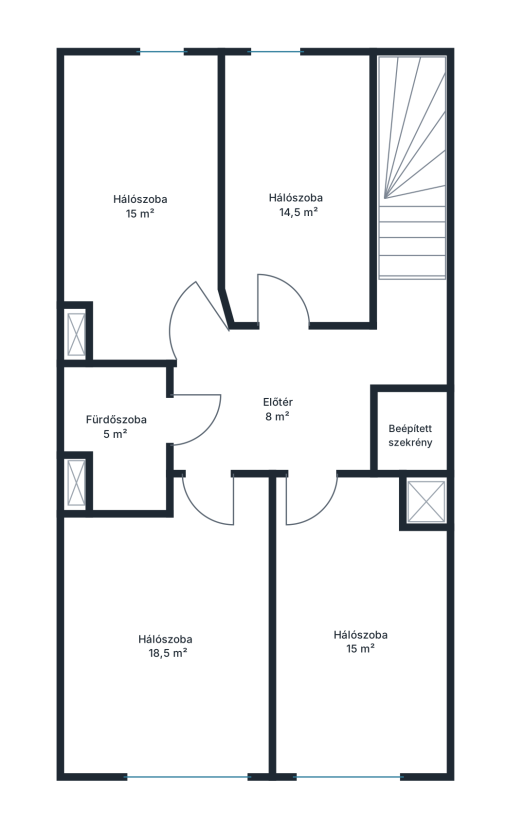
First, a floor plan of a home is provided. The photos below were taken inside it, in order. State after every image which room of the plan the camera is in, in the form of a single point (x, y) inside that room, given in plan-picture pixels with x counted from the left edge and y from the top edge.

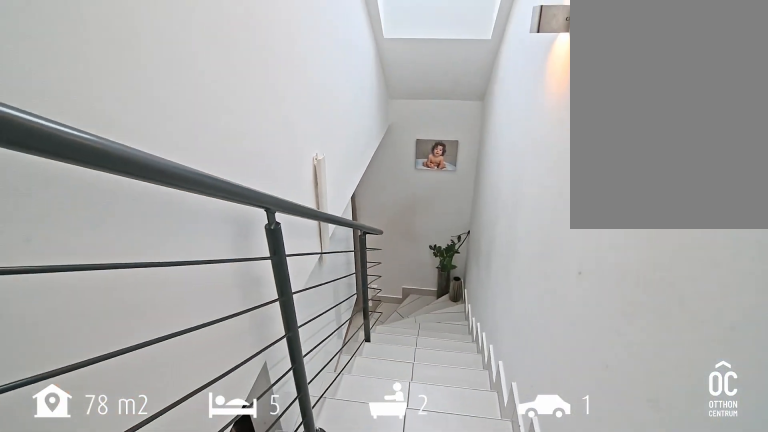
(416, 174)
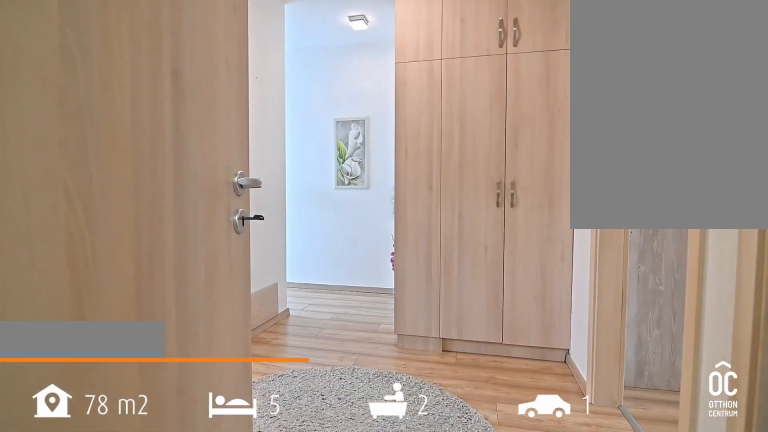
(275, 403)
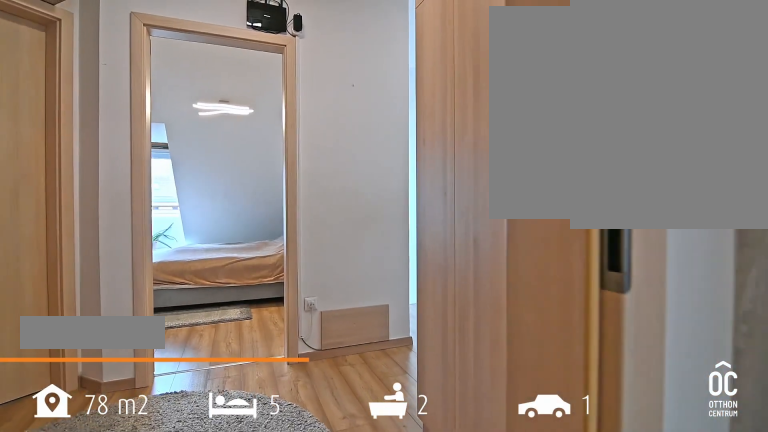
(275, 402)
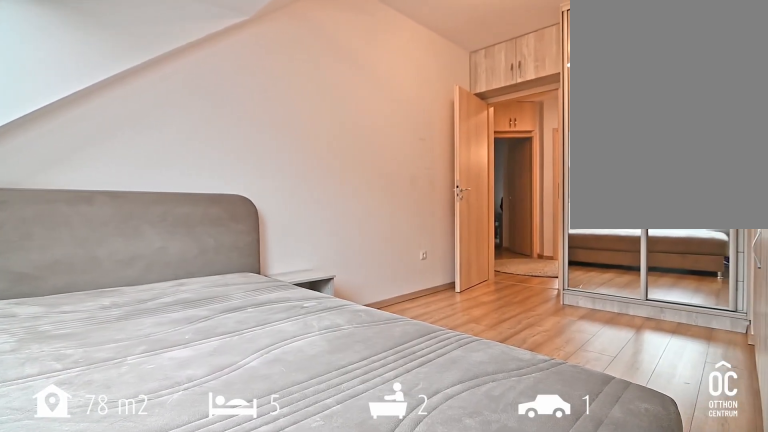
(367, 644)
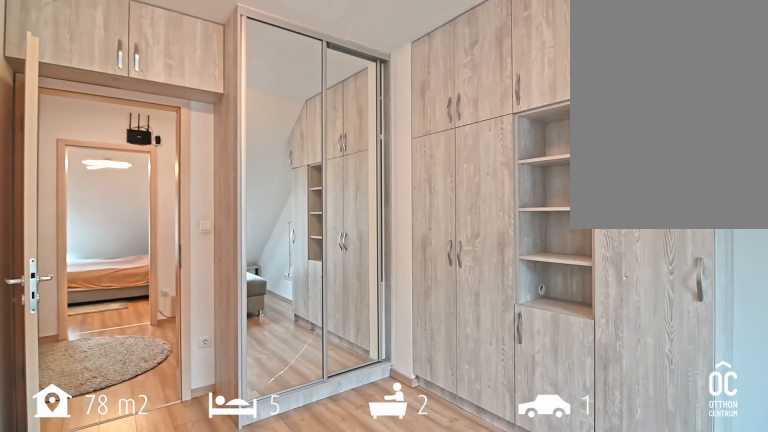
(366, 643)
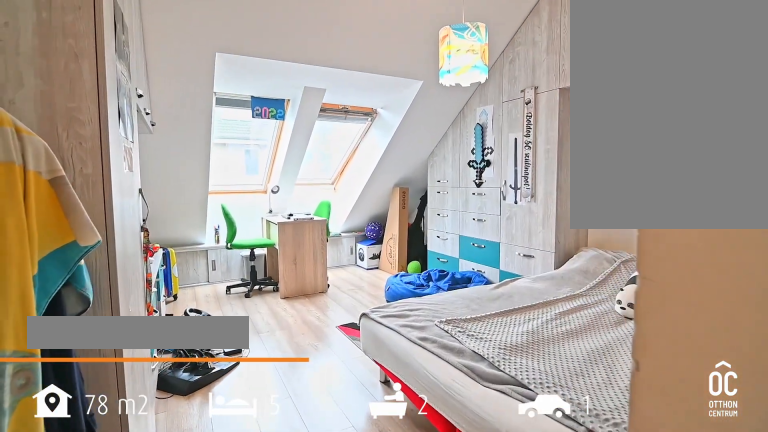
(165, 644)
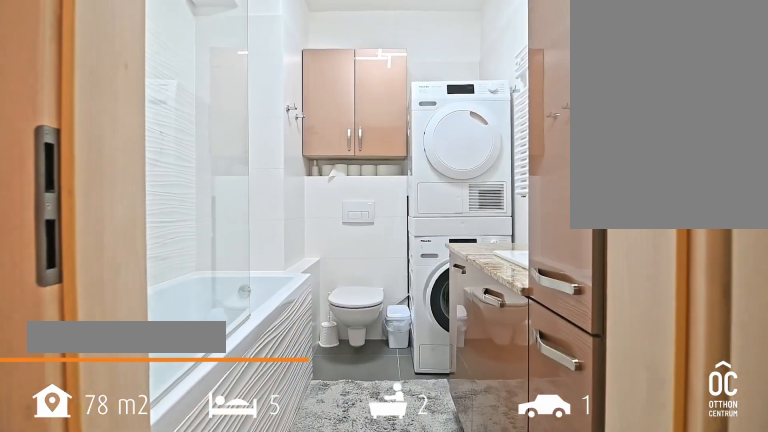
(117, 429)
